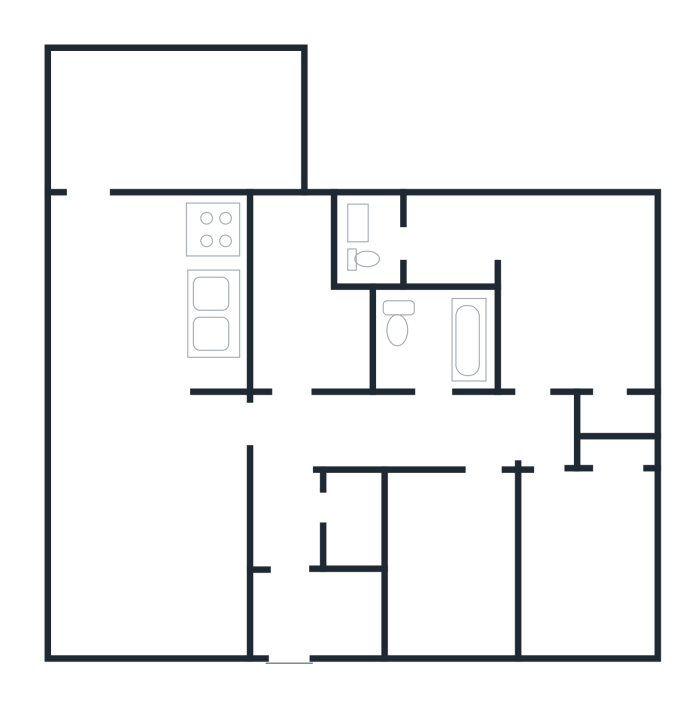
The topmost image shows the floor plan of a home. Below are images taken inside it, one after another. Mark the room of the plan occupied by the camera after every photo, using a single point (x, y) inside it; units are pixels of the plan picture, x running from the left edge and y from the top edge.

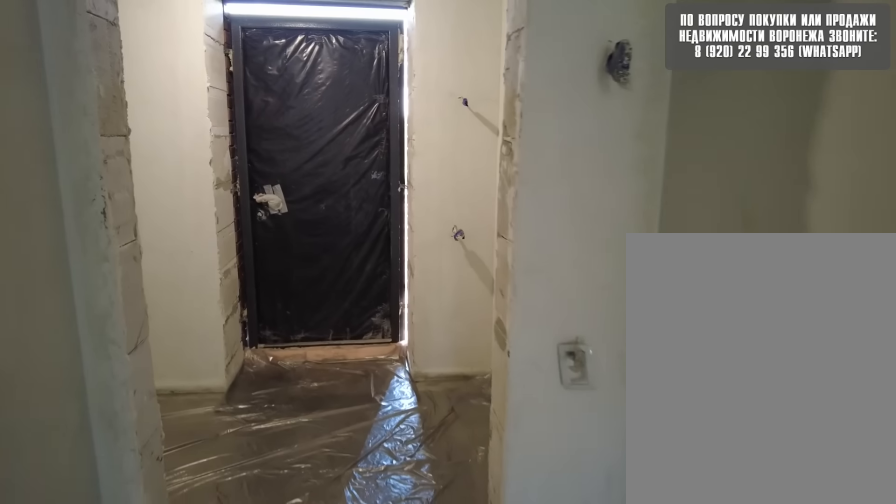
(309, 540)
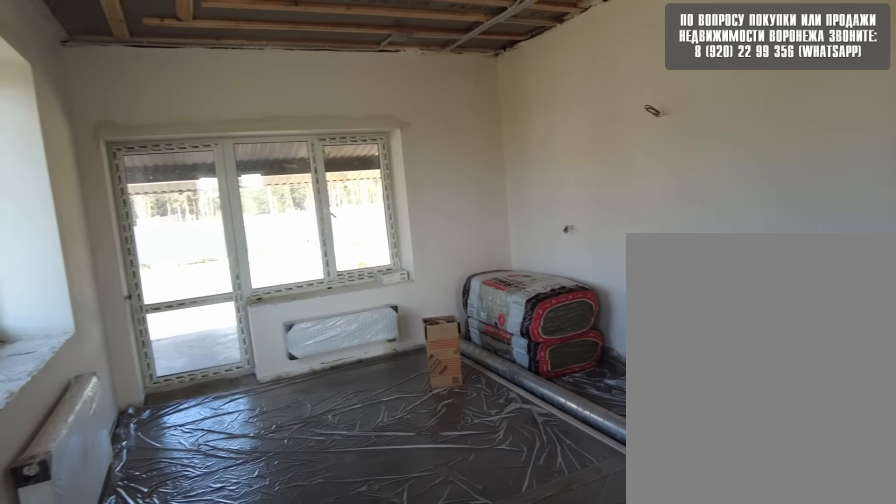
(120, 252)
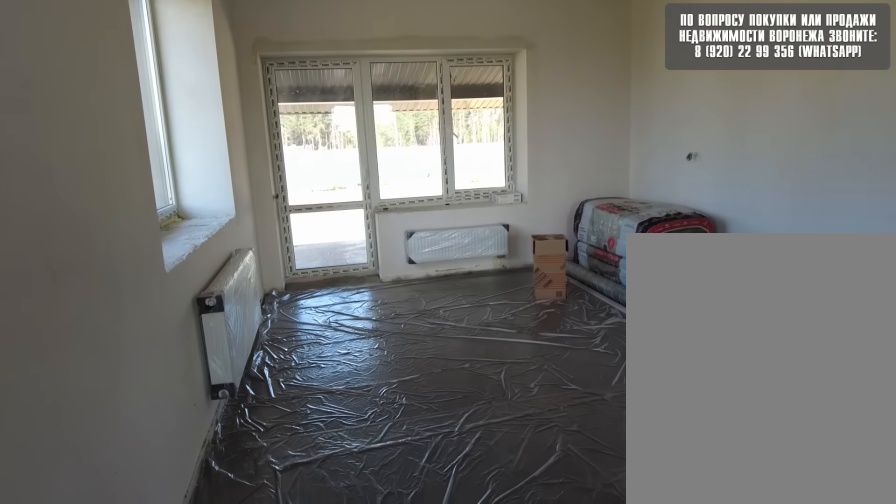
(120, 255)
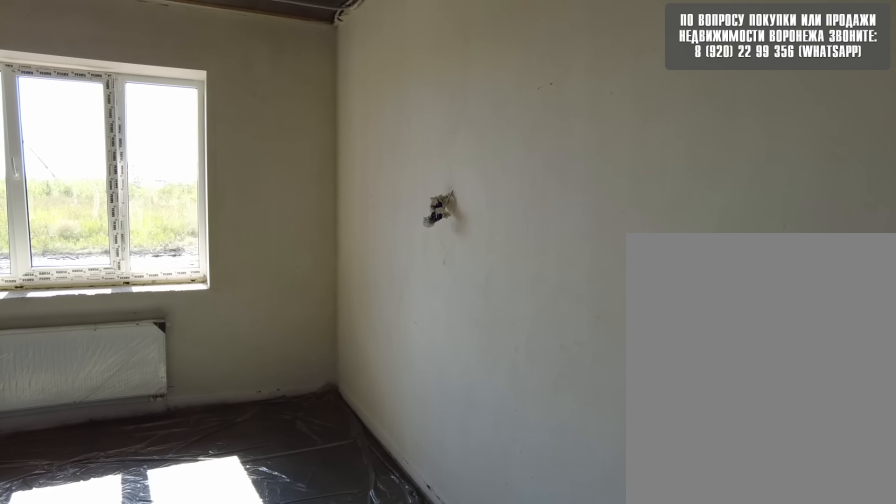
(121, 255)
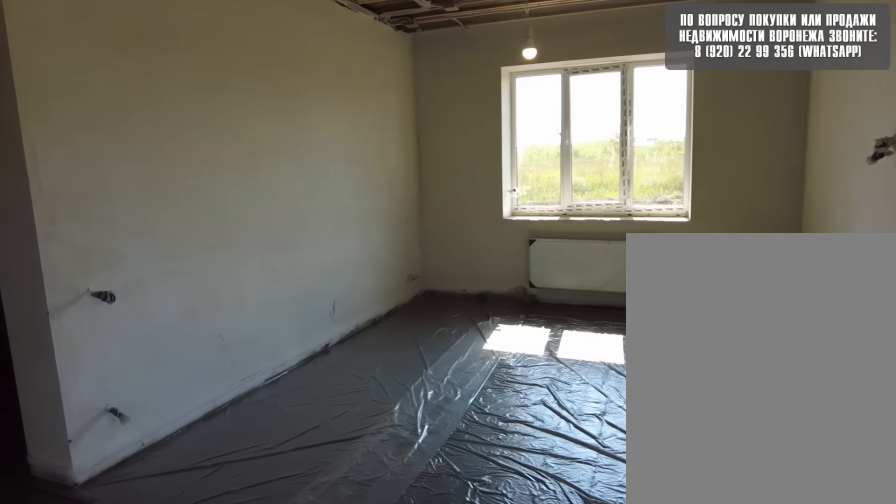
(120, 255)
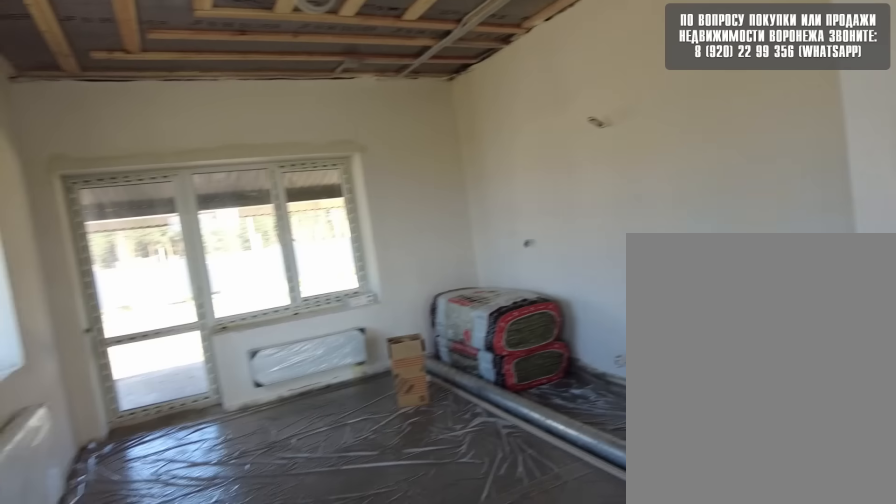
(121, 252)
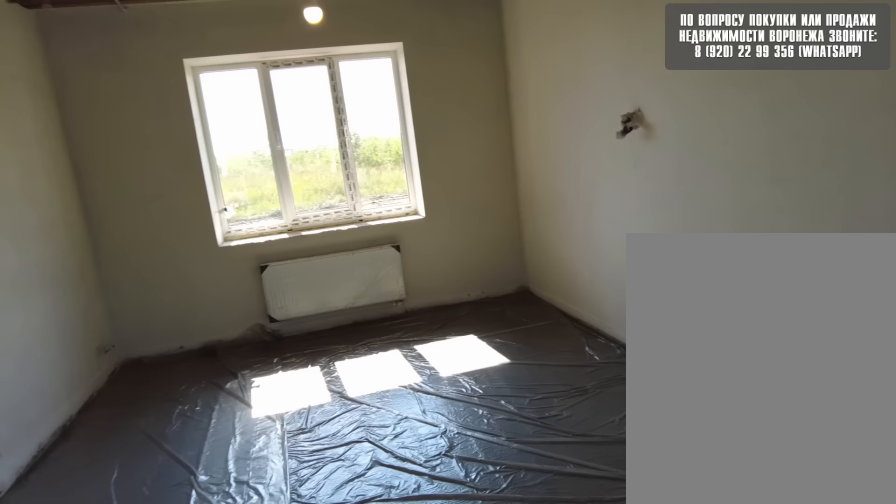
(121, 255)
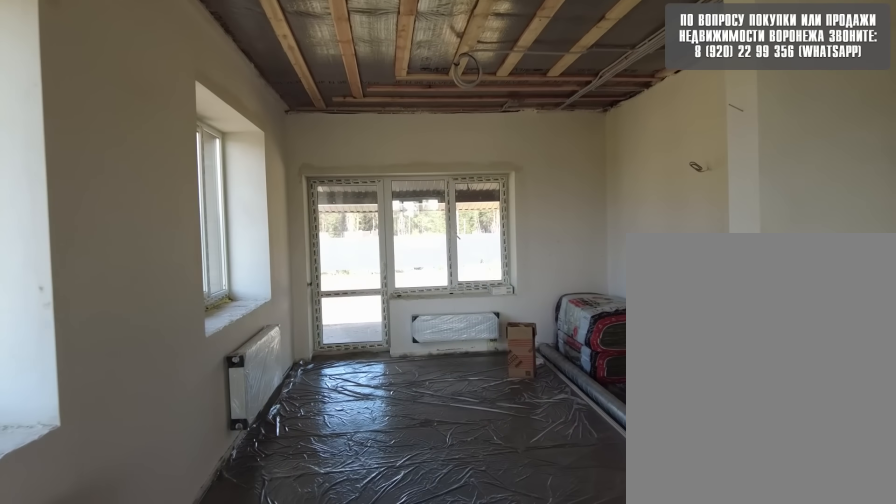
(120, 253)
